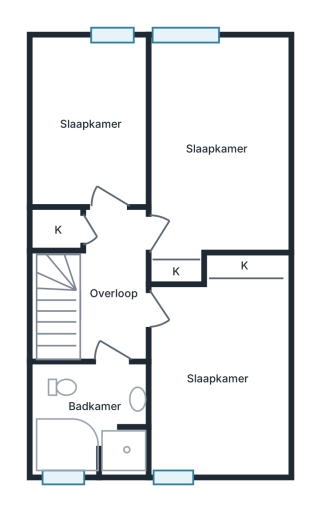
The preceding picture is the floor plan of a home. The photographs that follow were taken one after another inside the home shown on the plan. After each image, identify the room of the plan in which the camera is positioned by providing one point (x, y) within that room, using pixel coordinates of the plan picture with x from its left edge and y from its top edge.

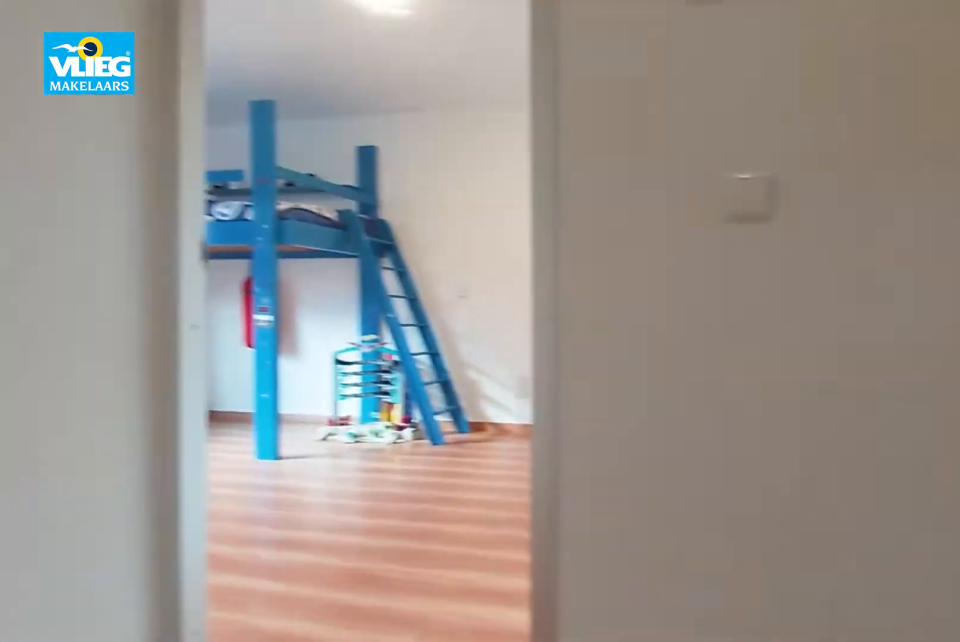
(112, 285)
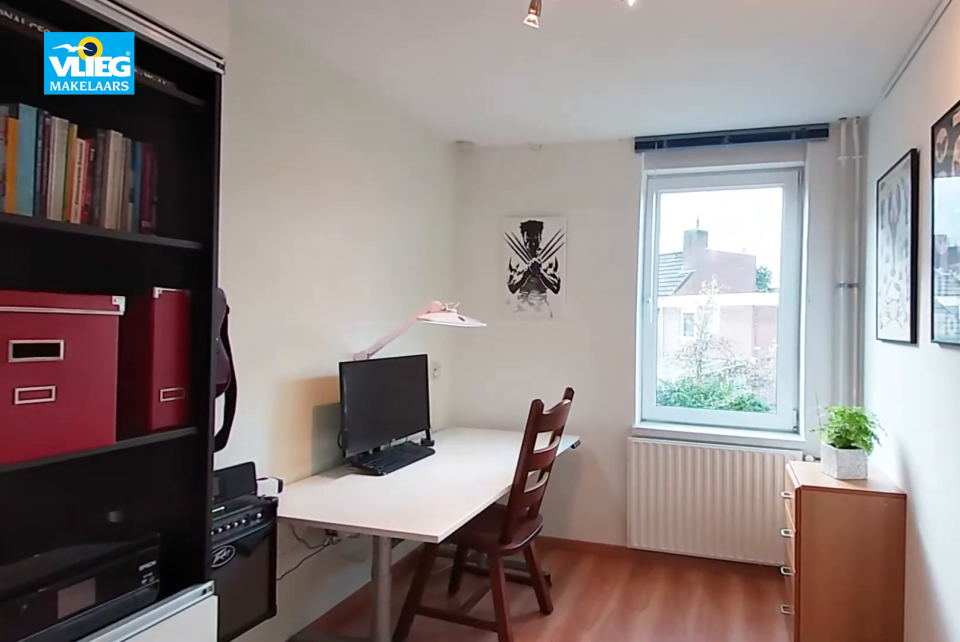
(82, 125)
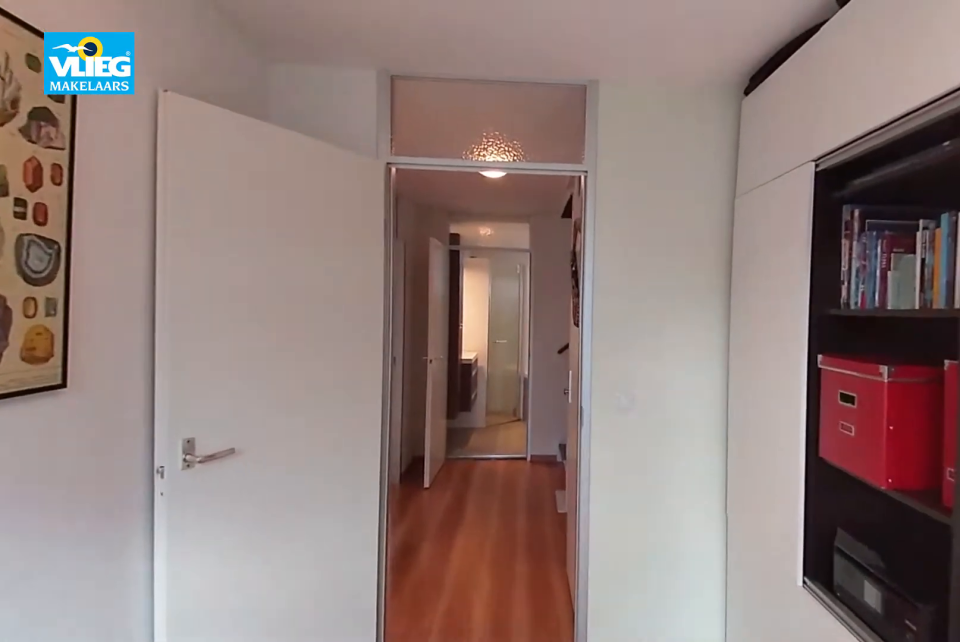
(82, 125)
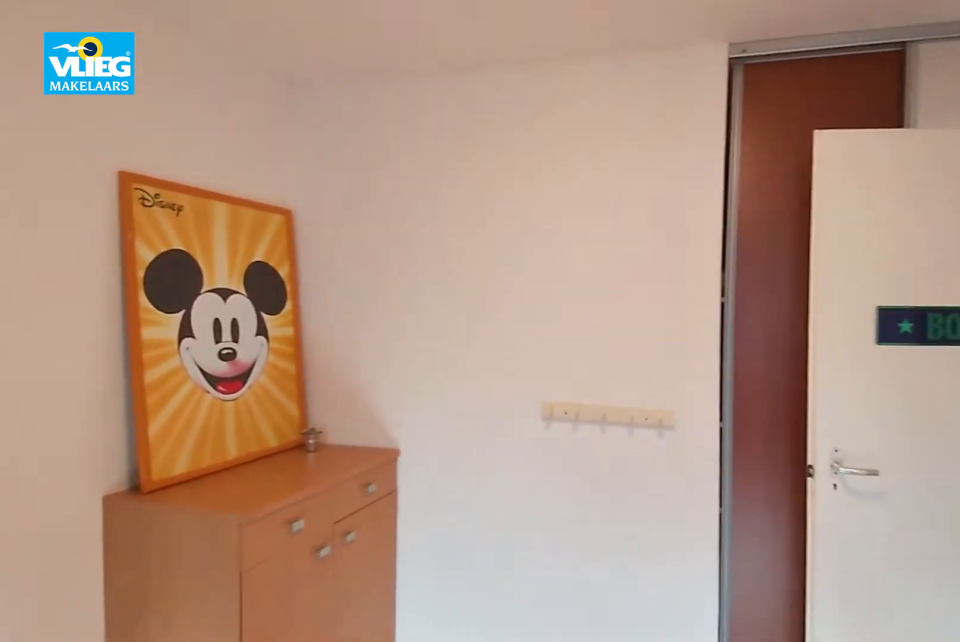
(236, 60)
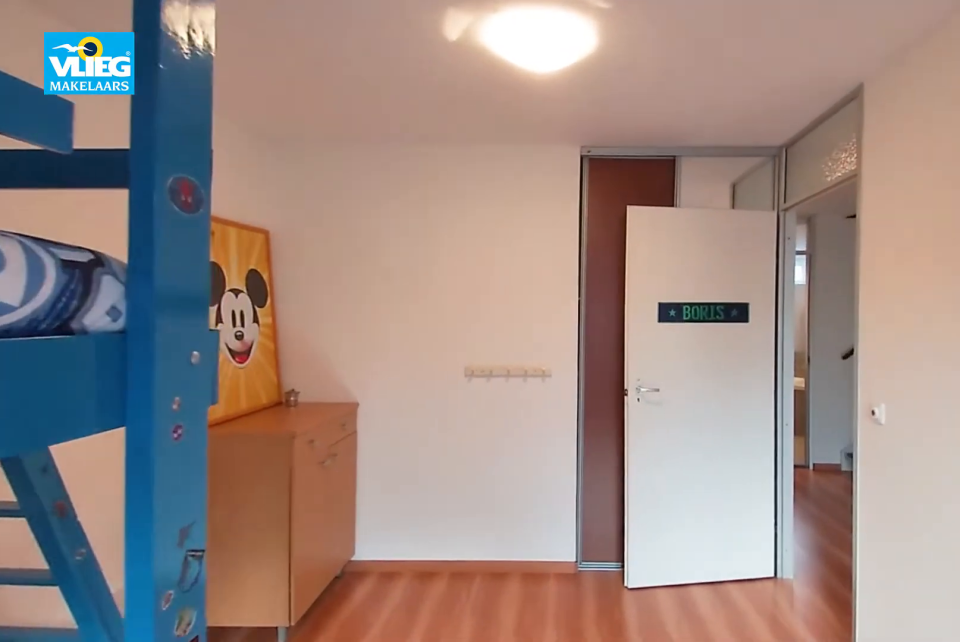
(236, 60)
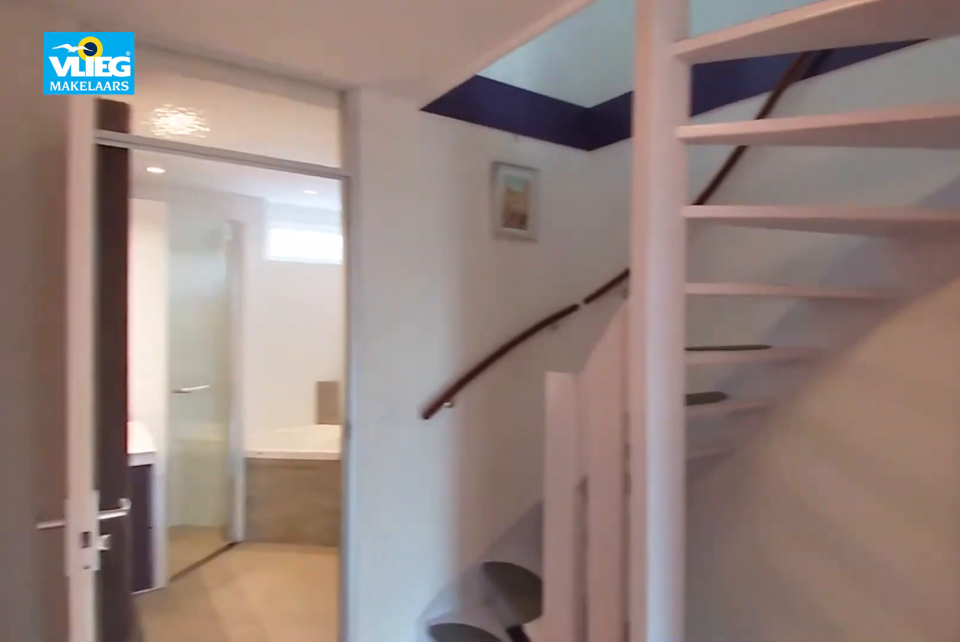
(112, 285)
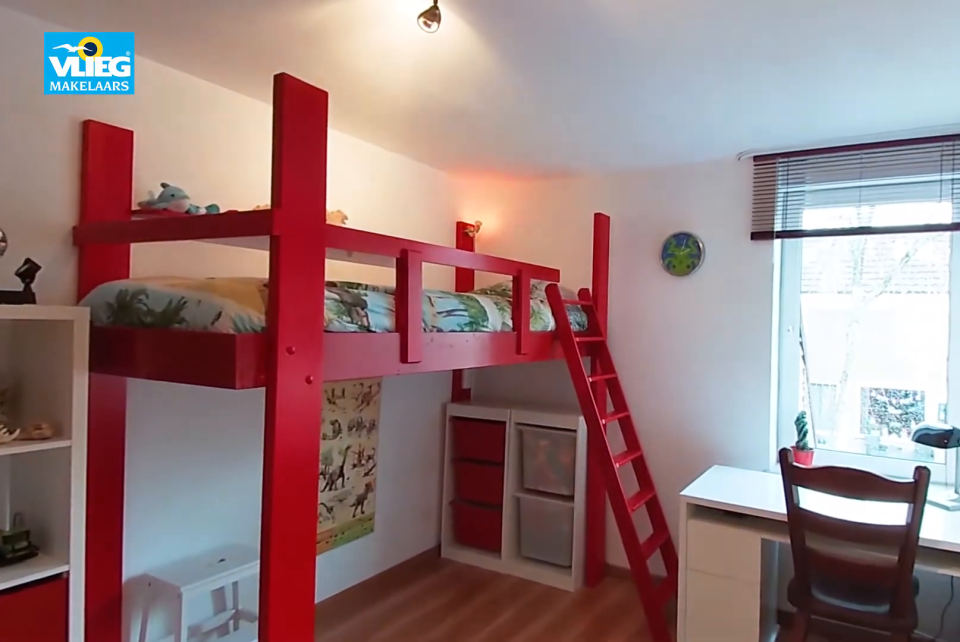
(218, 376)
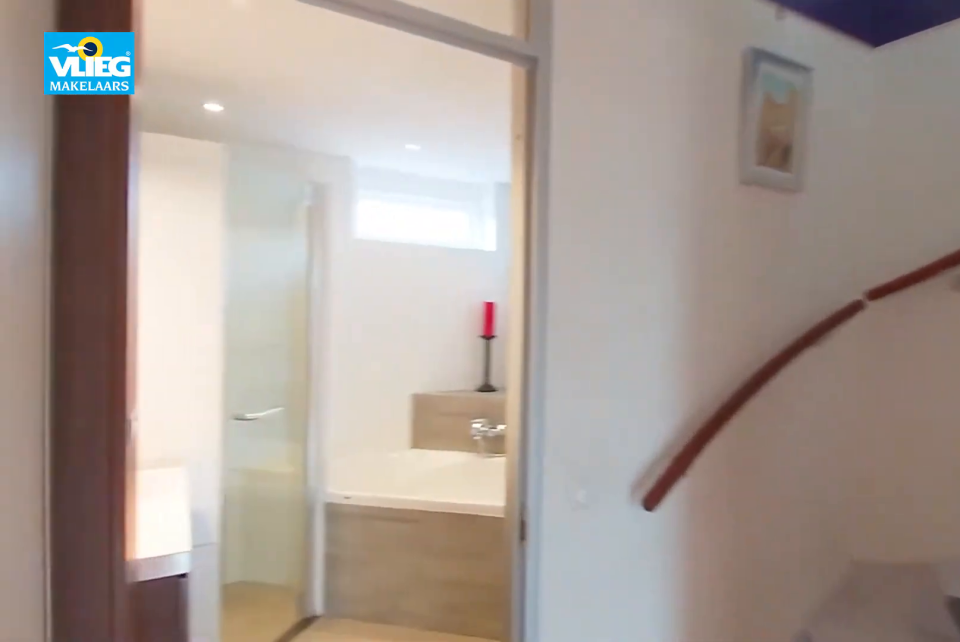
(112, 285)
